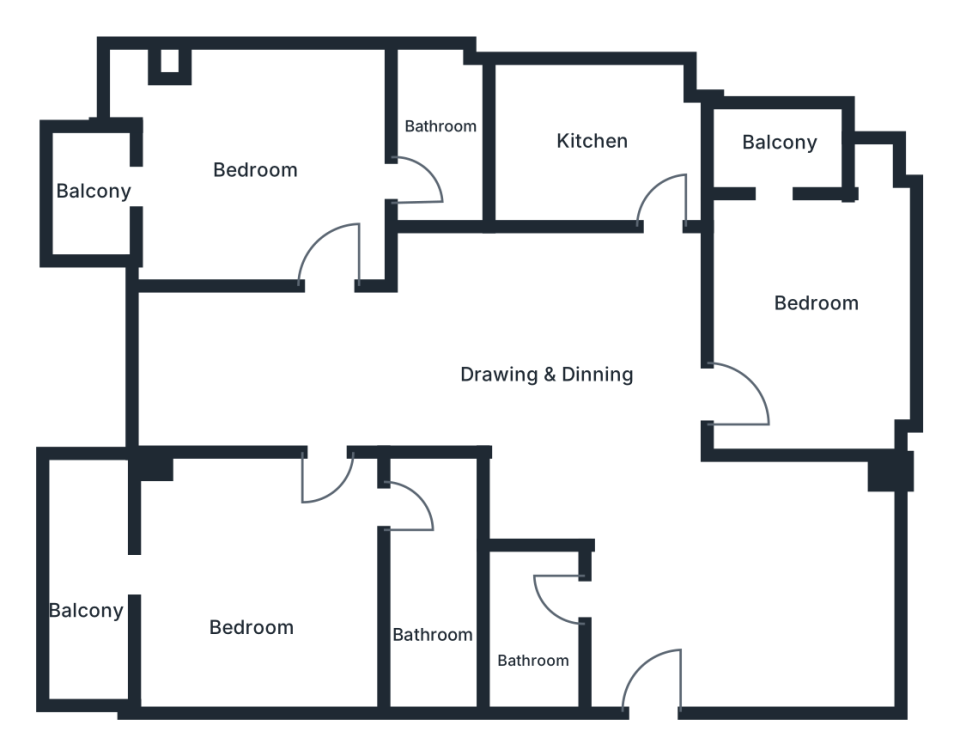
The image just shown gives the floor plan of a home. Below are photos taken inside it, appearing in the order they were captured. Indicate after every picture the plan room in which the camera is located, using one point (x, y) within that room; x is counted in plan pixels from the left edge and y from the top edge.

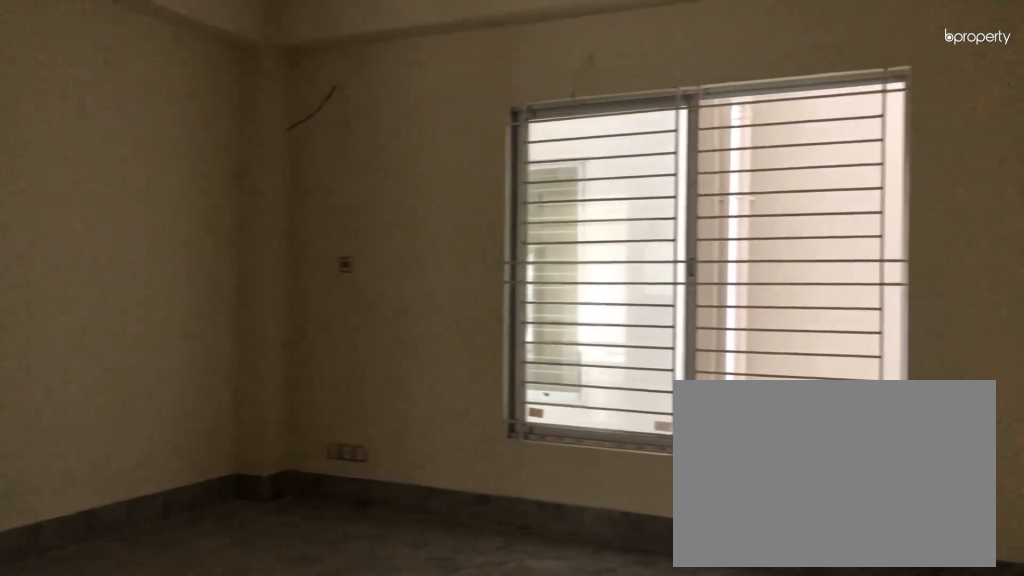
(776, 587)
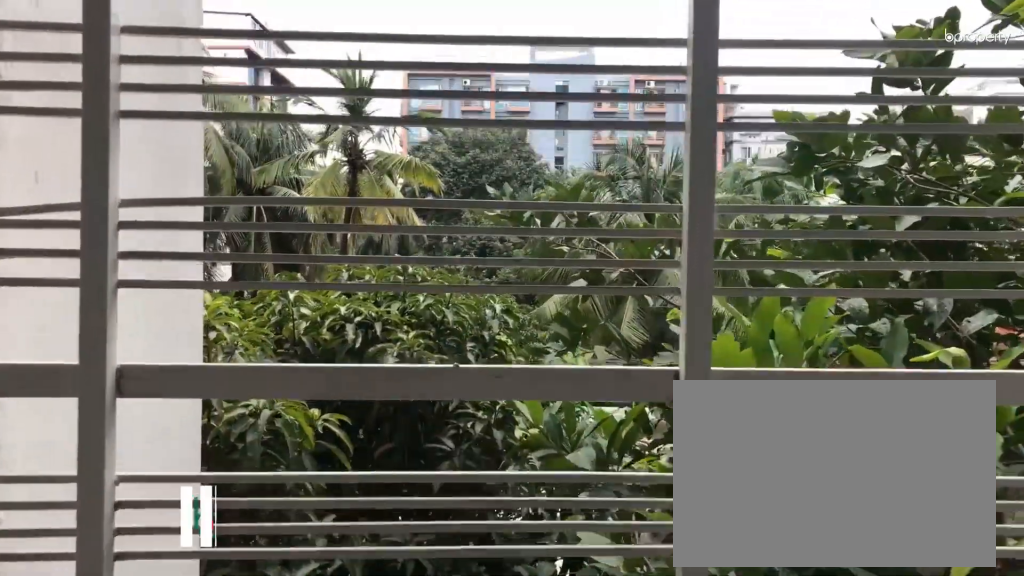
(778, 150)
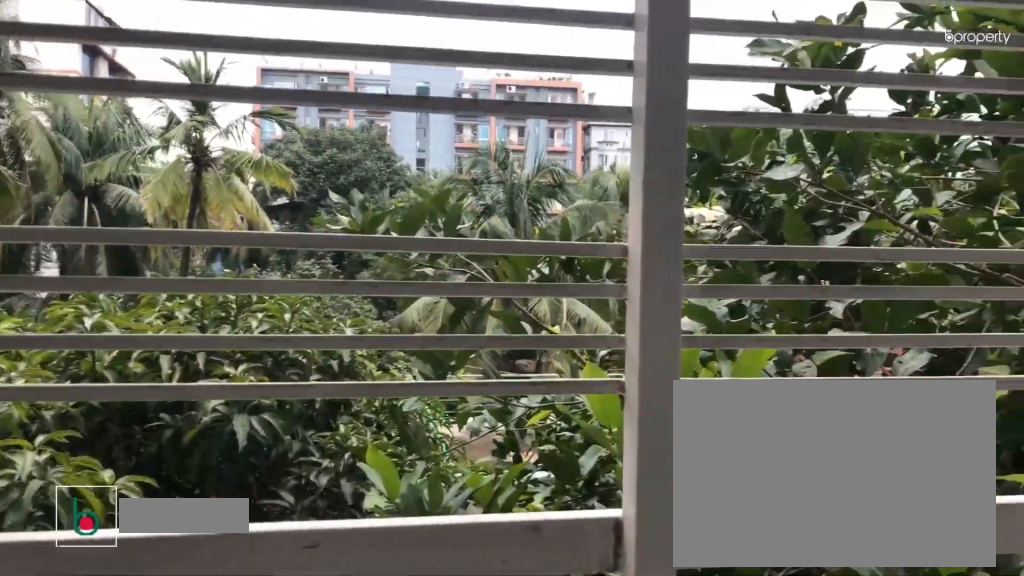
(778, 150)
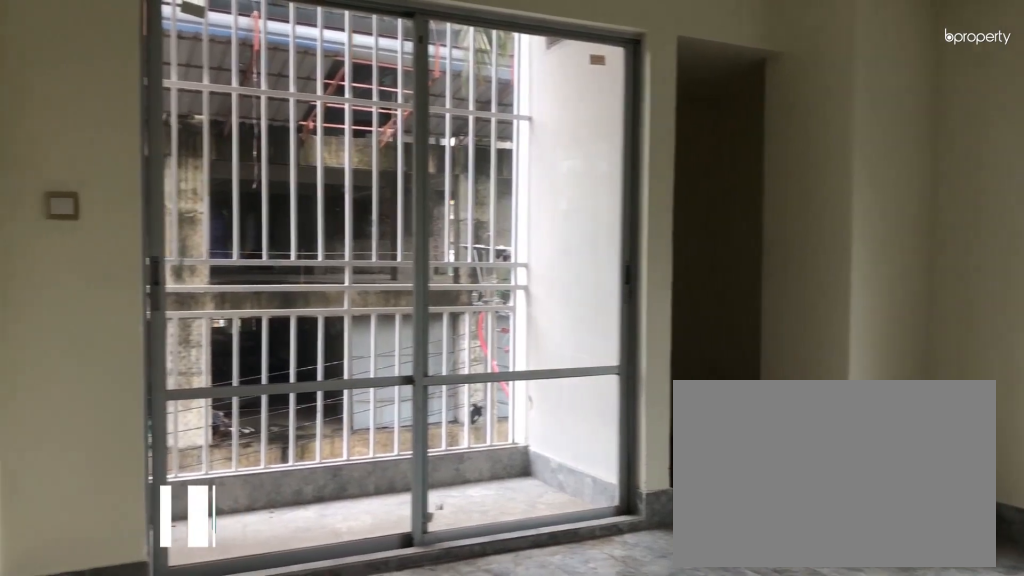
(256, 174)
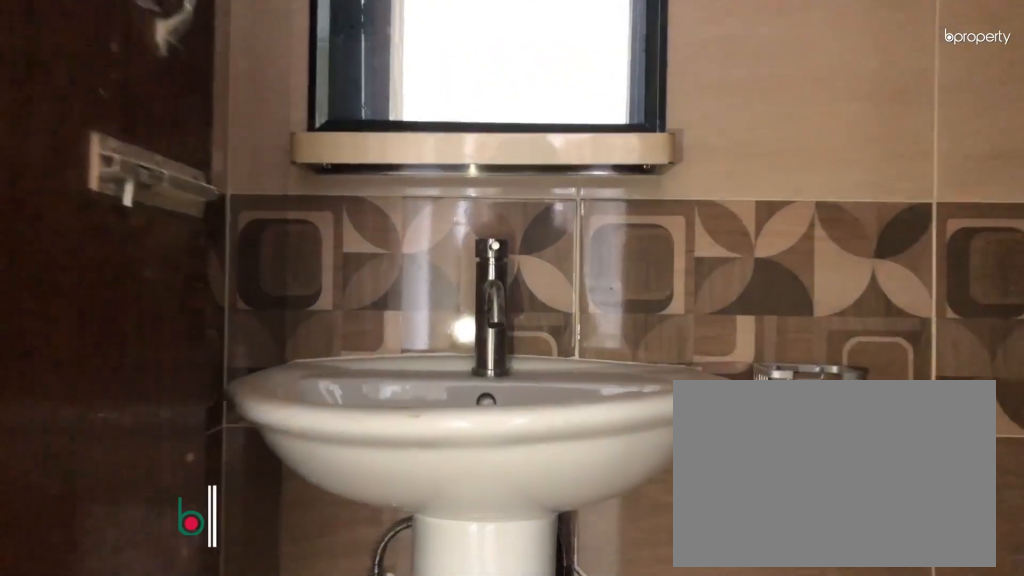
(427, 596)
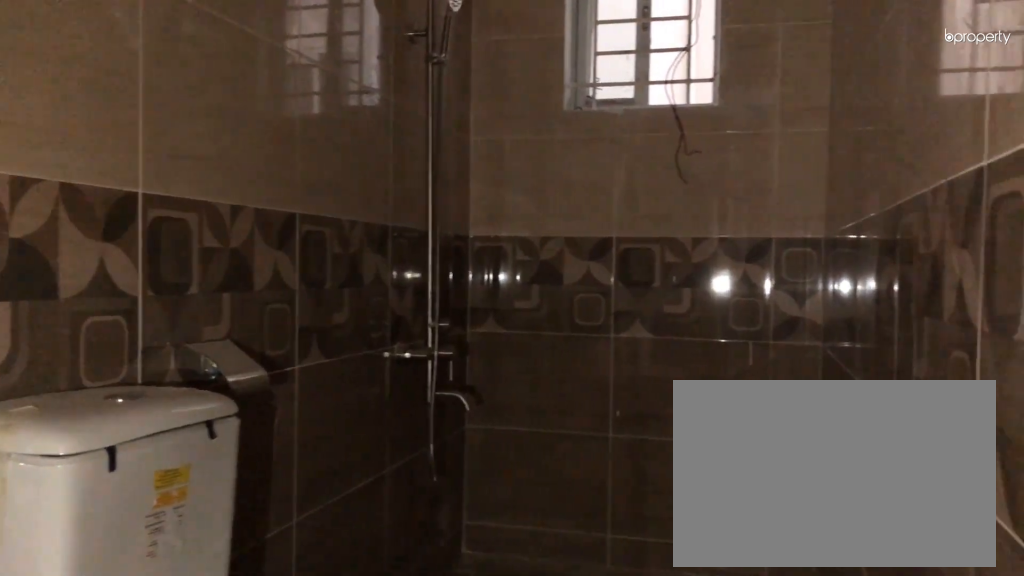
(427, 596)
